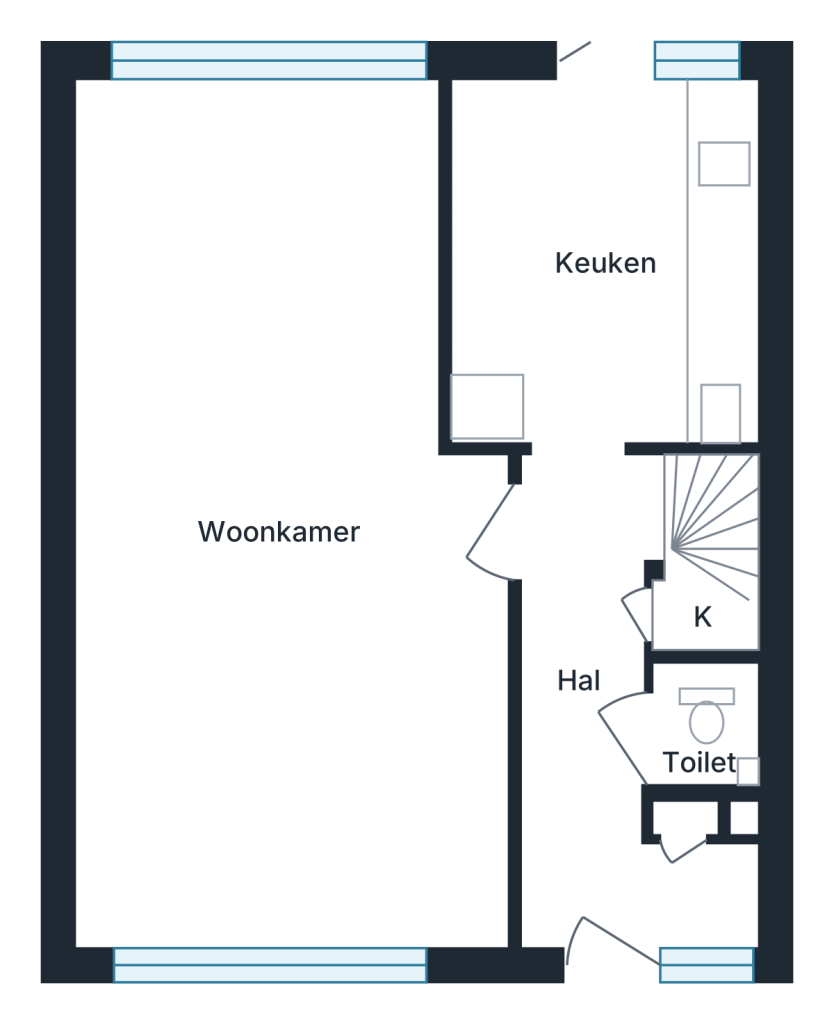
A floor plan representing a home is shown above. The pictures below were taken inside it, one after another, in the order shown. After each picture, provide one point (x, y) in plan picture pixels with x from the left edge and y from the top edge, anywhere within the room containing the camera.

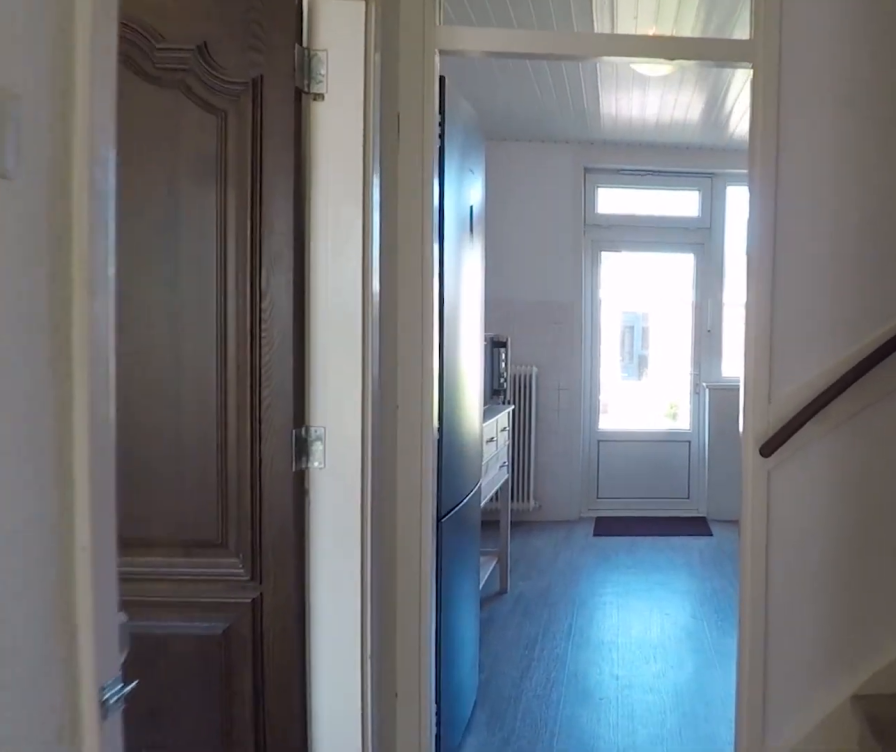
(601, 726)
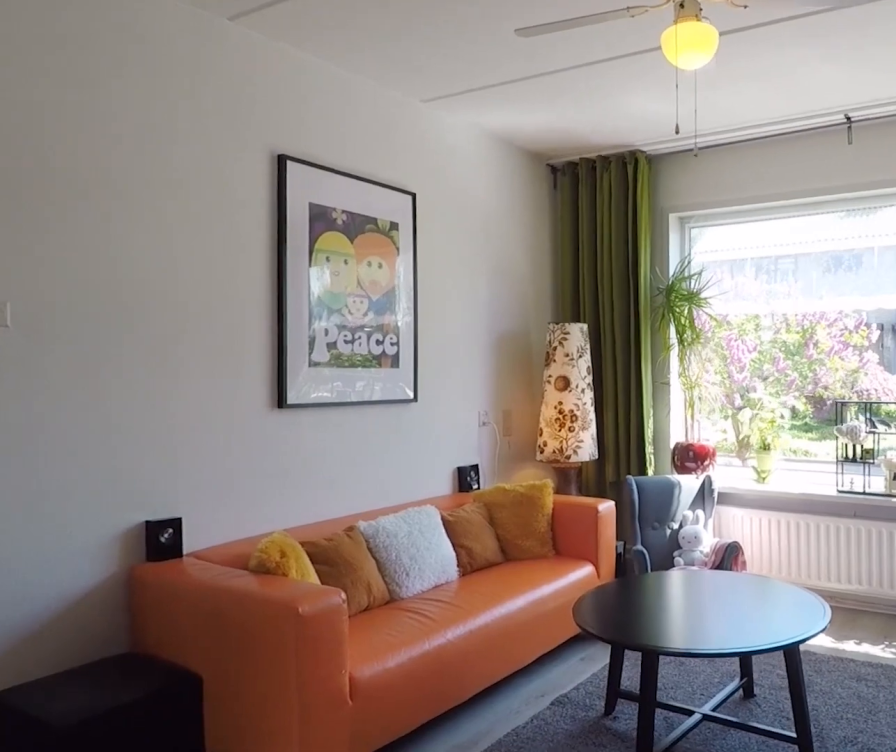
(294, 766)
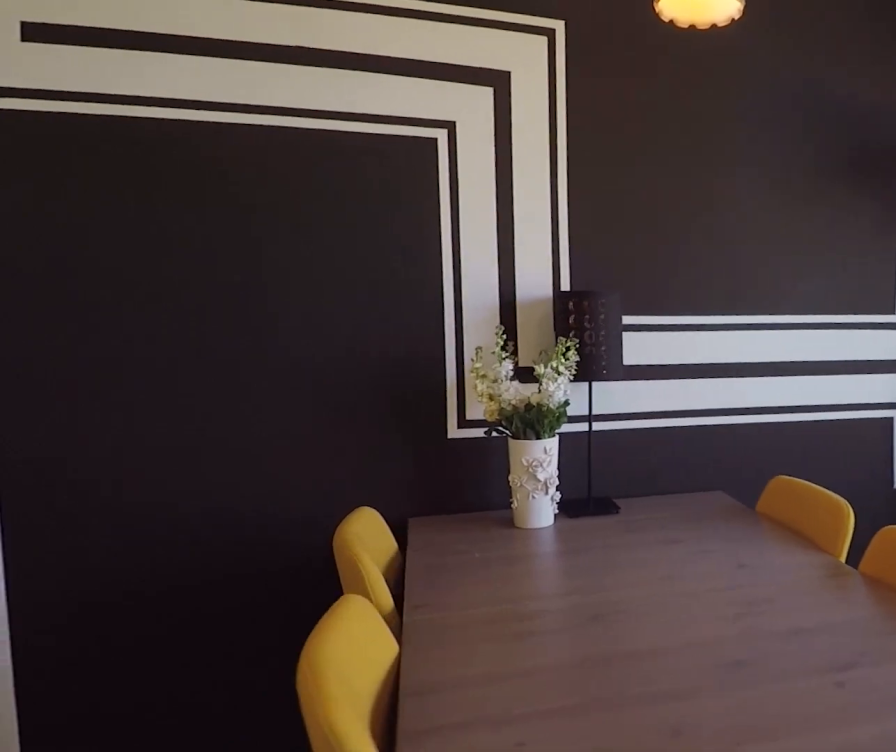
(294, 766)
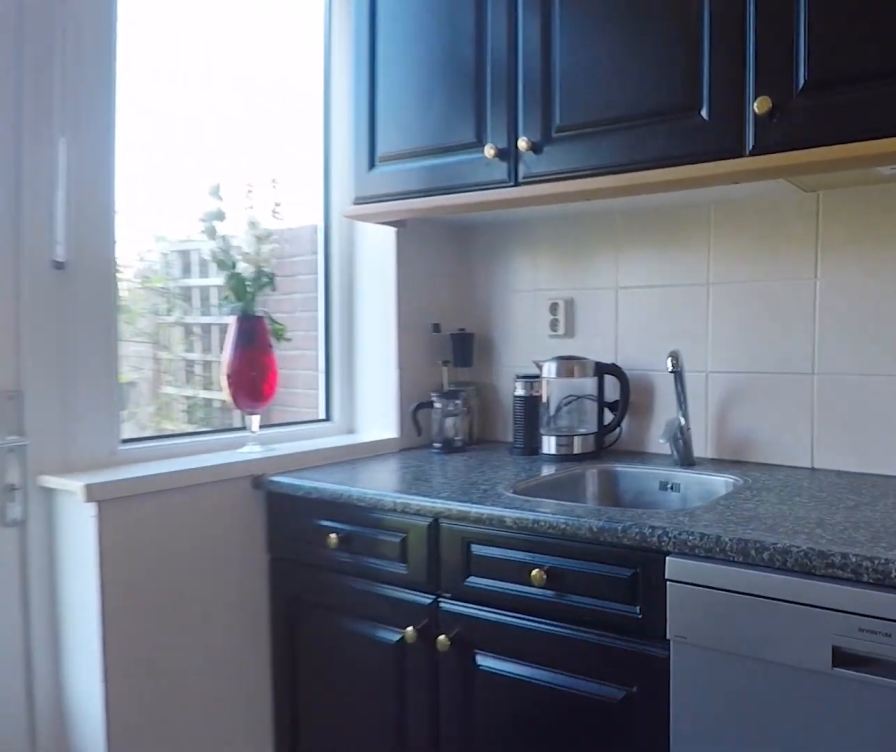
(604, 257)
